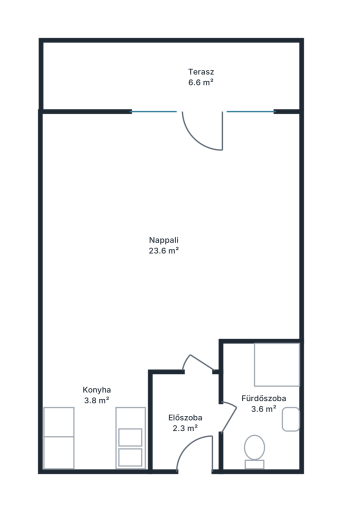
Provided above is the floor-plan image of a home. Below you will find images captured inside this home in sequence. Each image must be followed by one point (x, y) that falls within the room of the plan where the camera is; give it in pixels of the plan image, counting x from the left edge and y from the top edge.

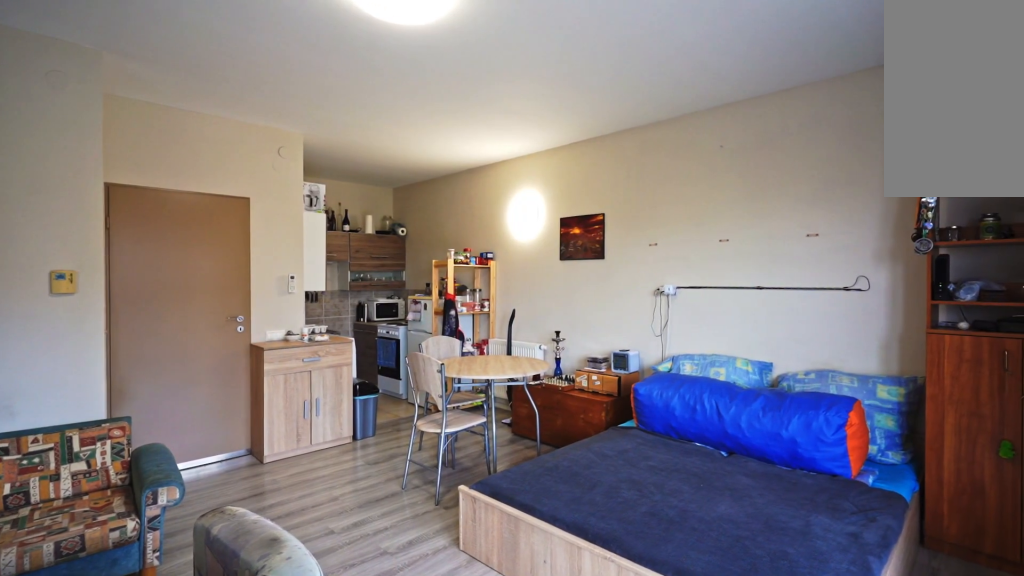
(166, 244)
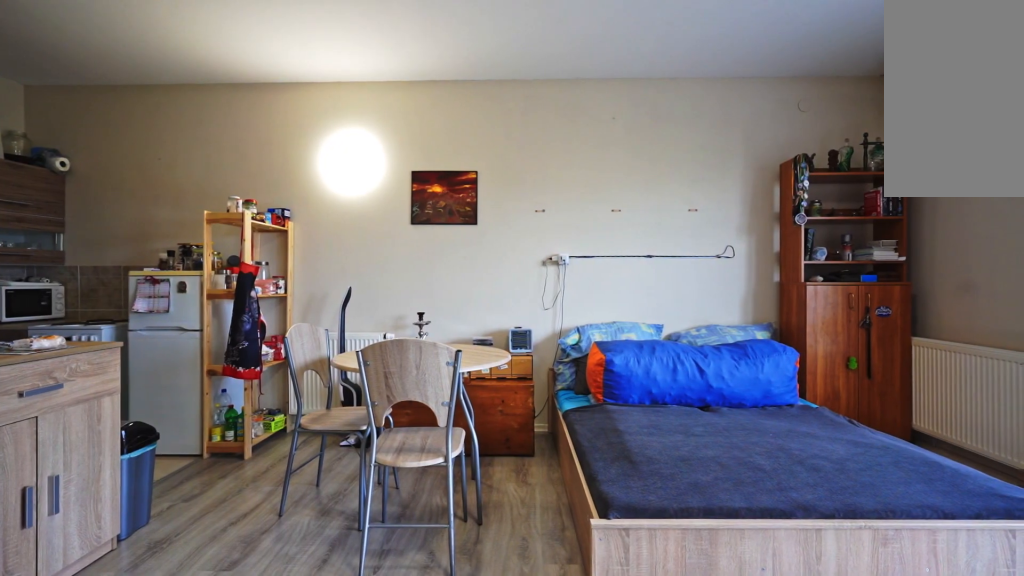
(165, 244)
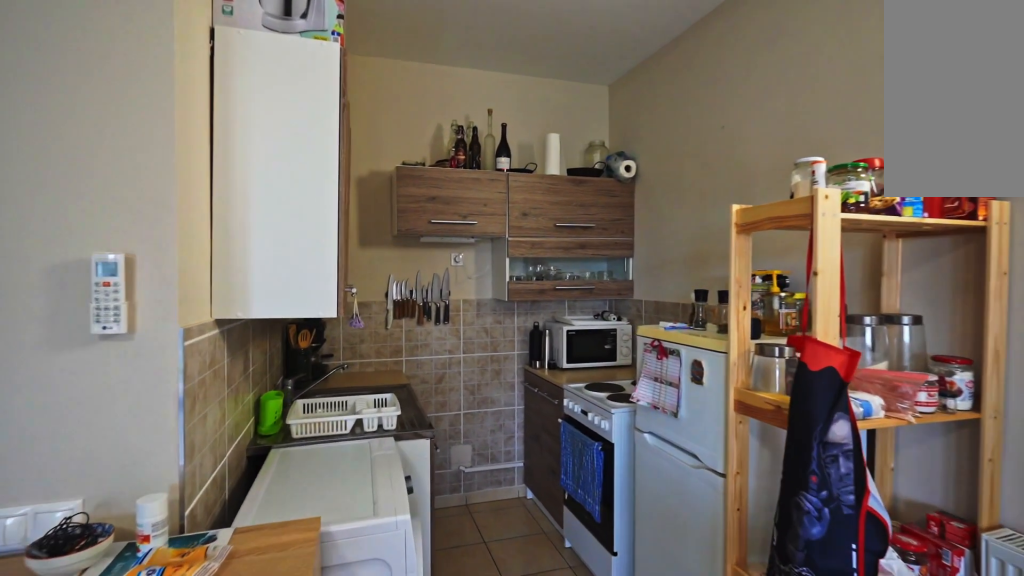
(95, 416)
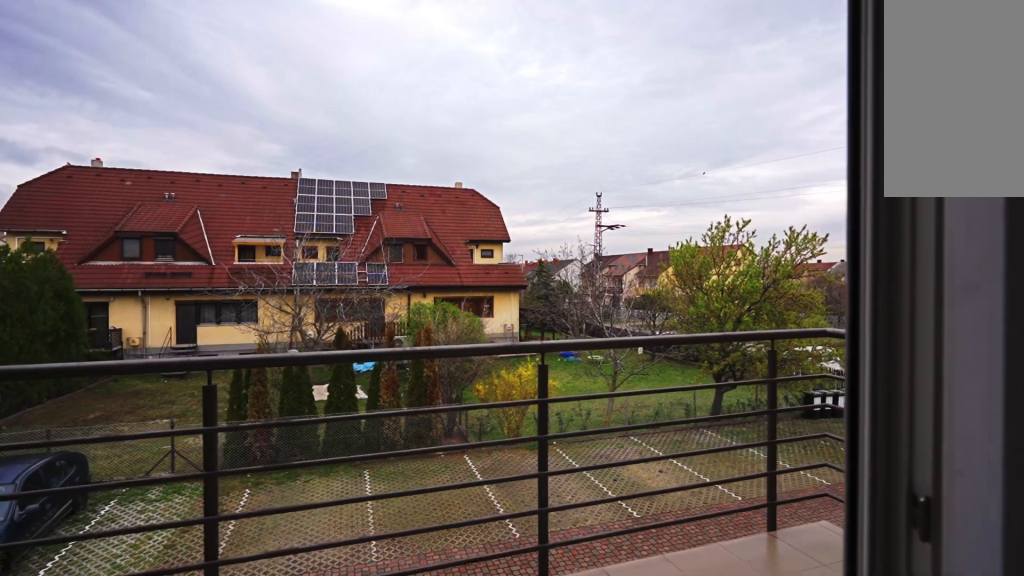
(206, 77)
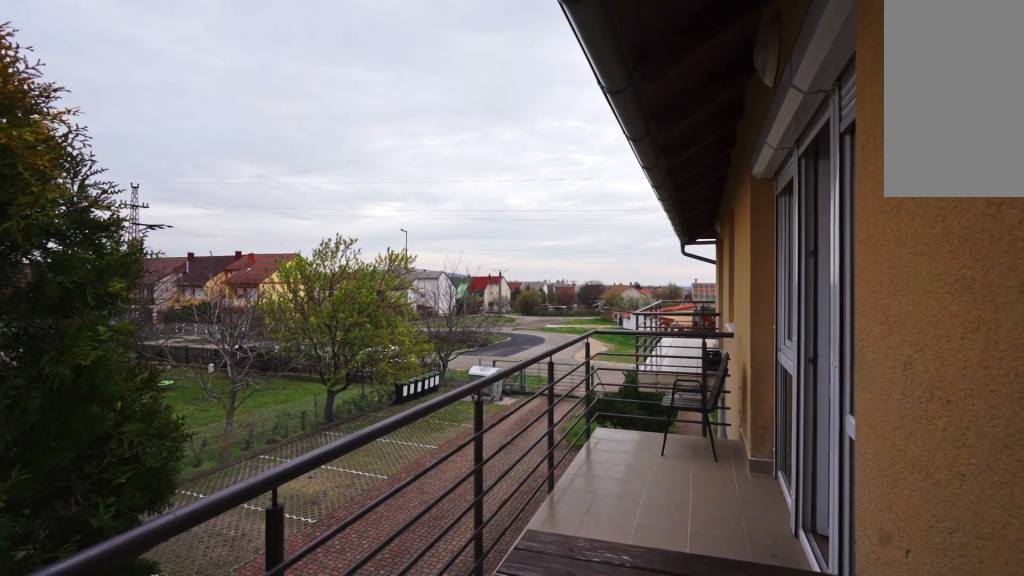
(206, 77)
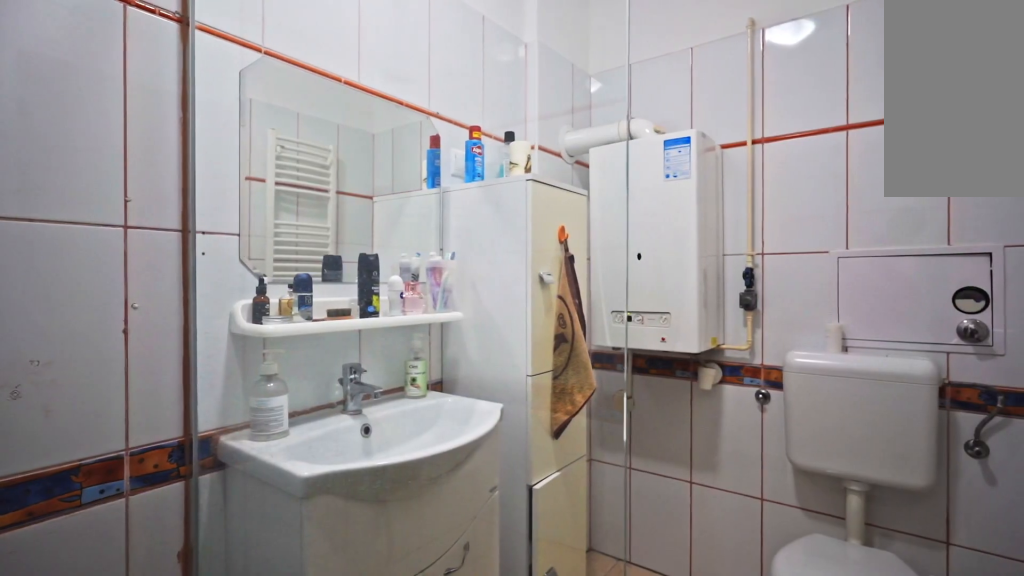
(262, 415)
